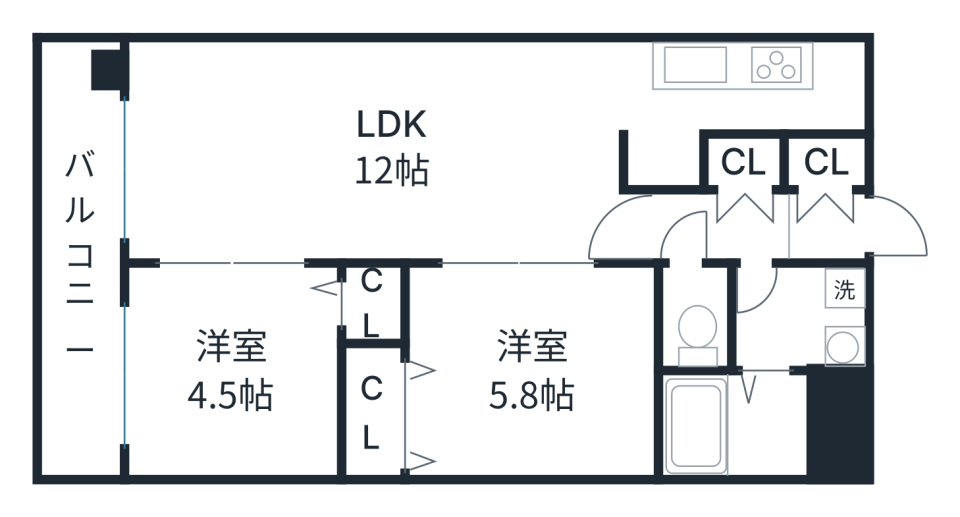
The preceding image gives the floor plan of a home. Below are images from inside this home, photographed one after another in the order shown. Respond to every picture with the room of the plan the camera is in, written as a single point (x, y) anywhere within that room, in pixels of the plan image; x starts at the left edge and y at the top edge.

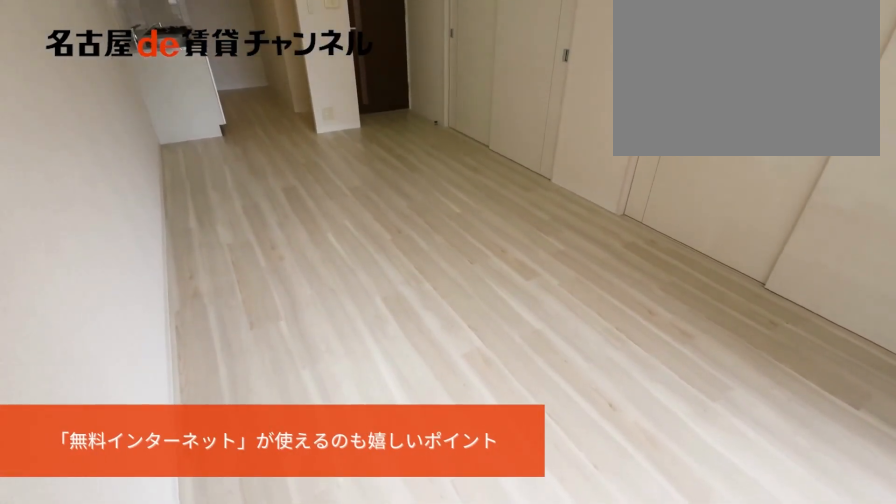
(386, 150)
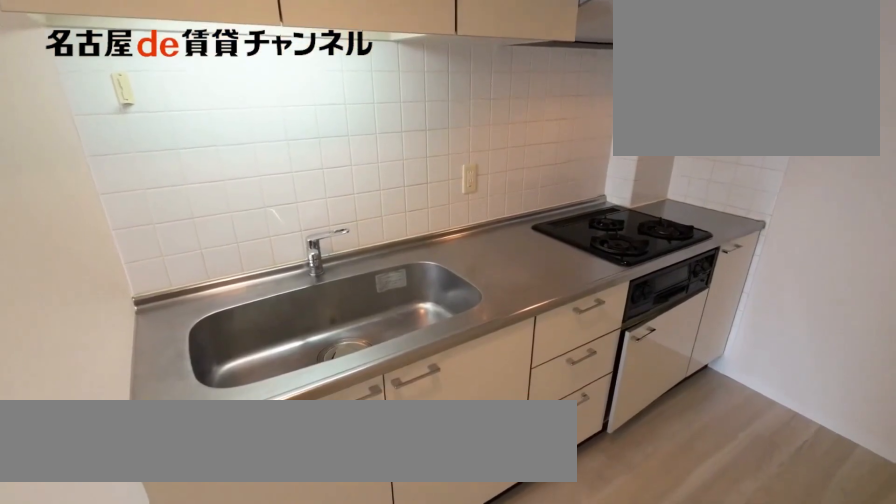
(745, 87)
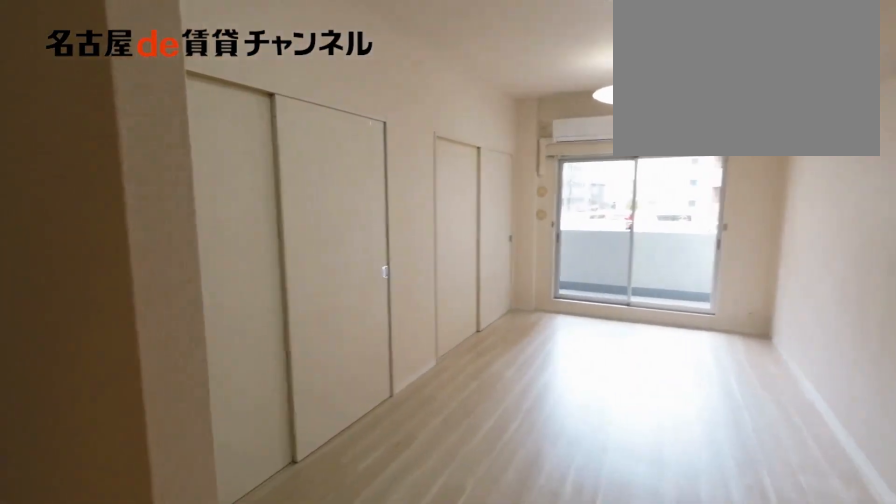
(746, 87)
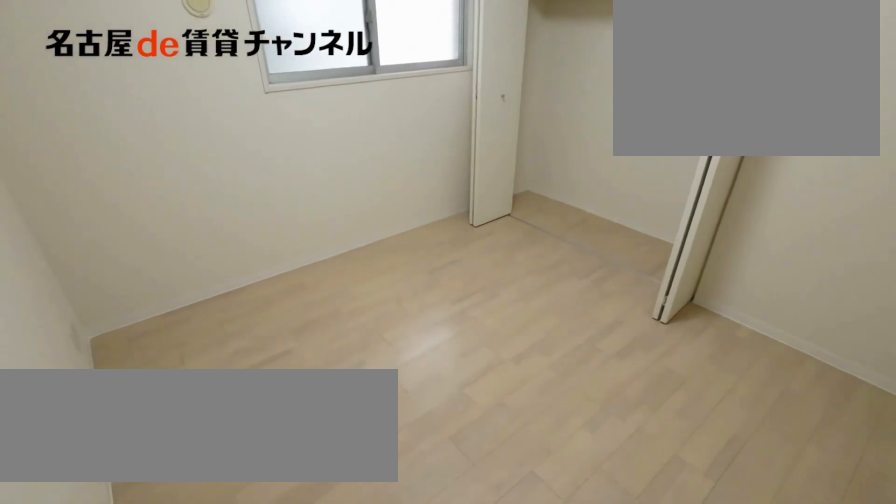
(509, 371)
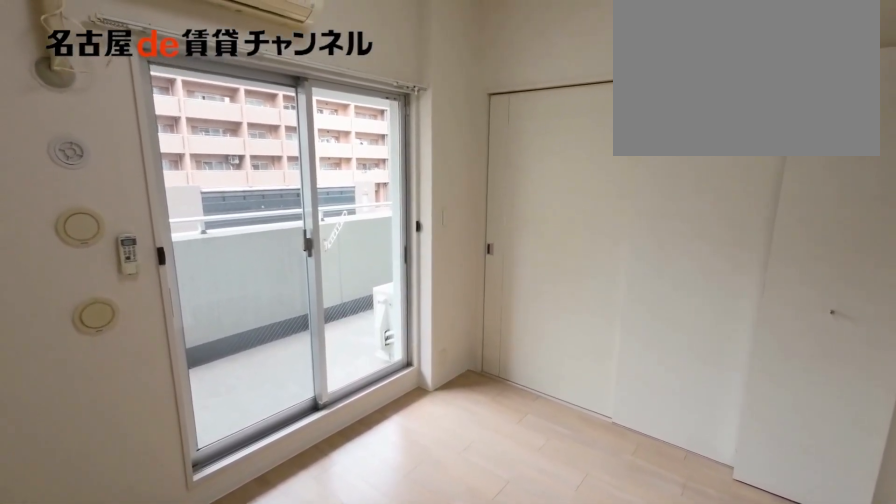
(246, 359)
